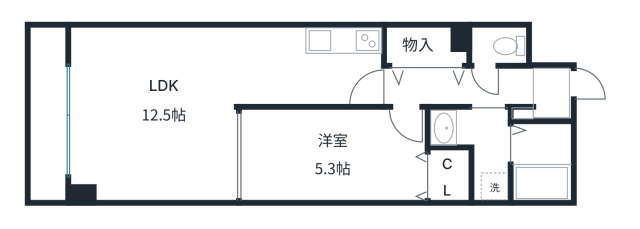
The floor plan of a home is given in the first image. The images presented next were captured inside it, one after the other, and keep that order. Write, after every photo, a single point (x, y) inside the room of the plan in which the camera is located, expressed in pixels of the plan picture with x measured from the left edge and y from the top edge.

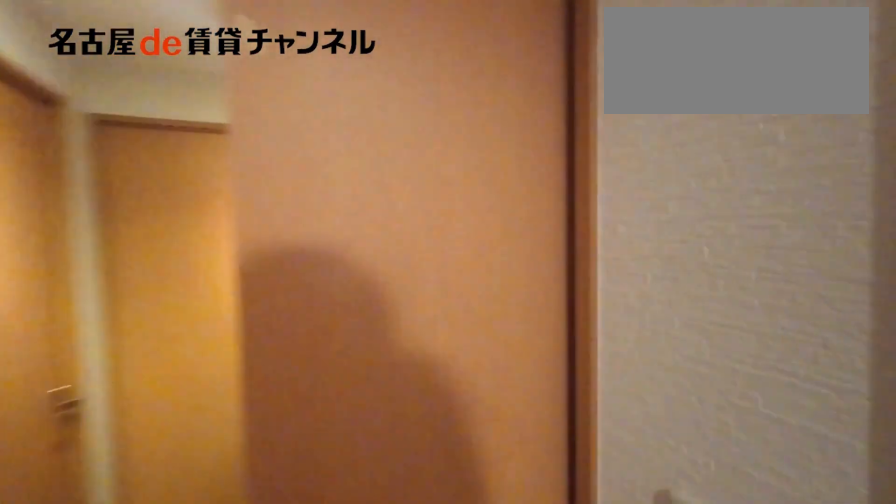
(461, 87)
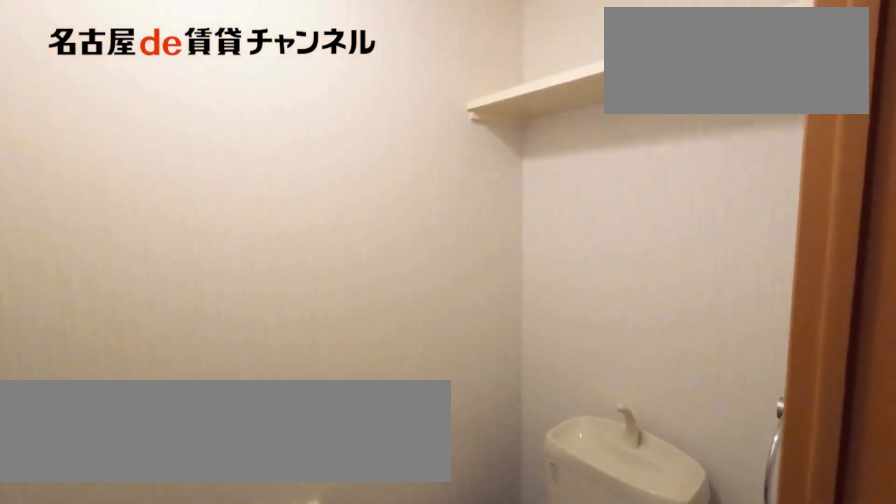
(498, 46)
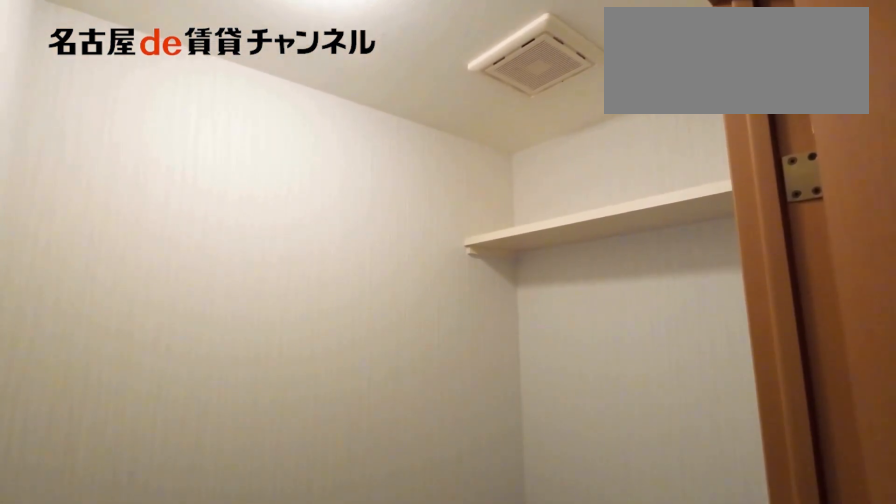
(498, 46)
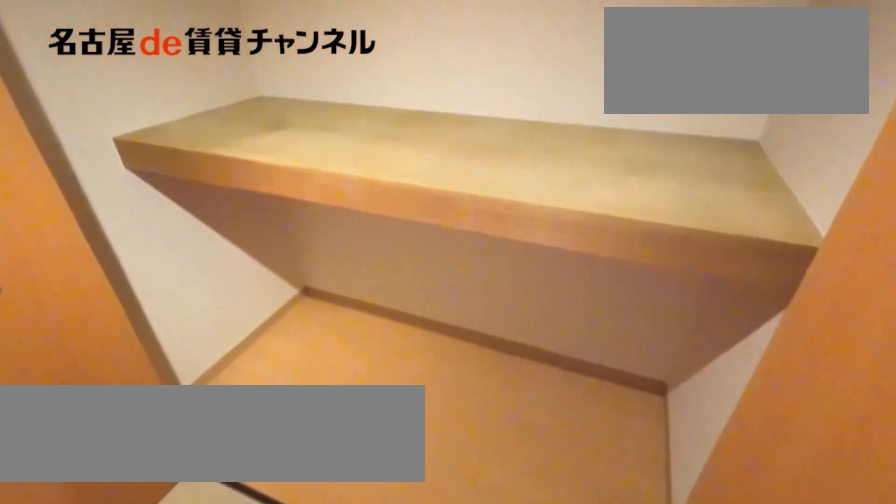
(422, 47)
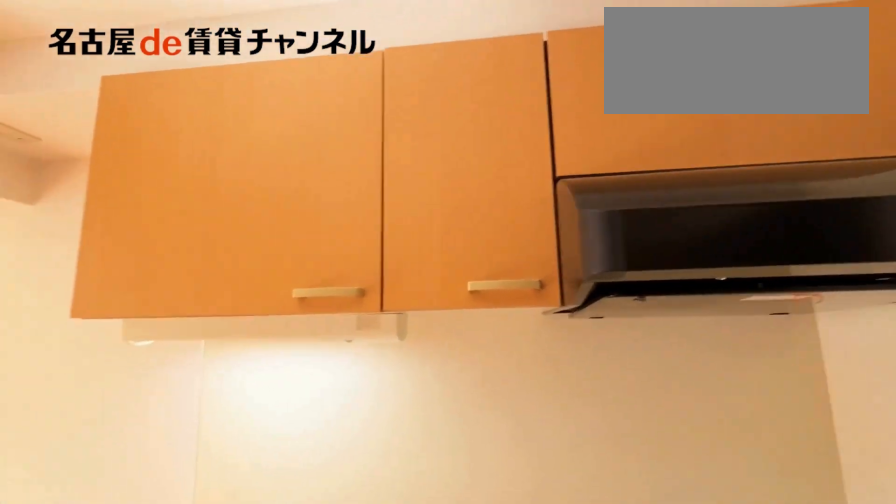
(344, 42)
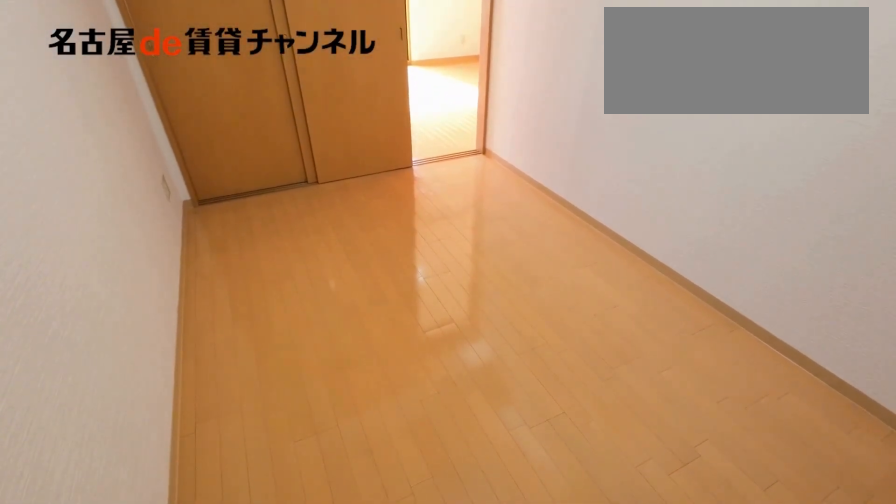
(333, 155)
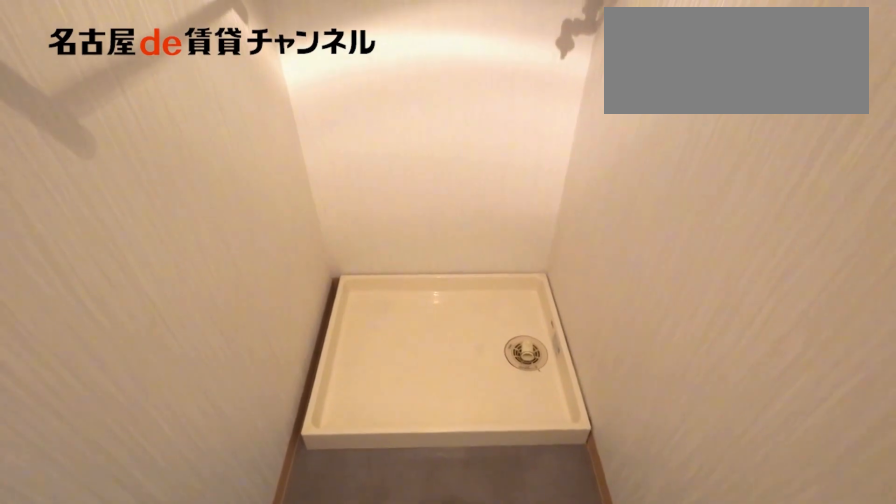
(477, 147)
